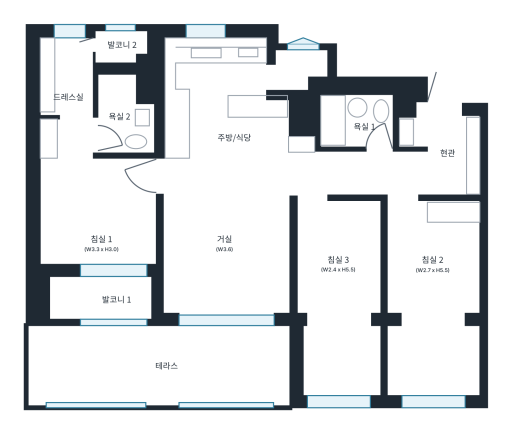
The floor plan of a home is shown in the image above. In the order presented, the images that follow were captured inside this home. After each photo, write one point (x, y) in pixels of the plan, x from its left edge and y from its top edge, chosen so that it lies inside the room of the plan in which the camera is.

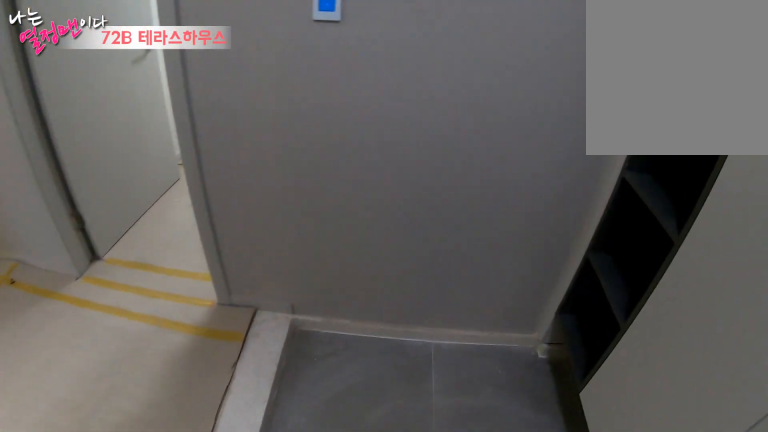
(450, 152)
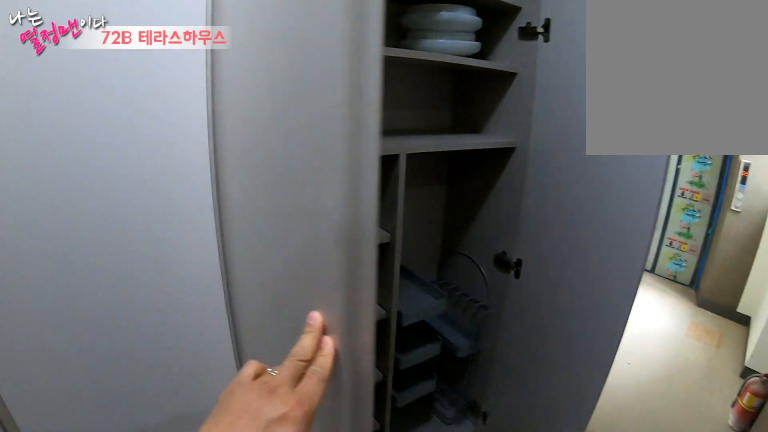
(450, 152)
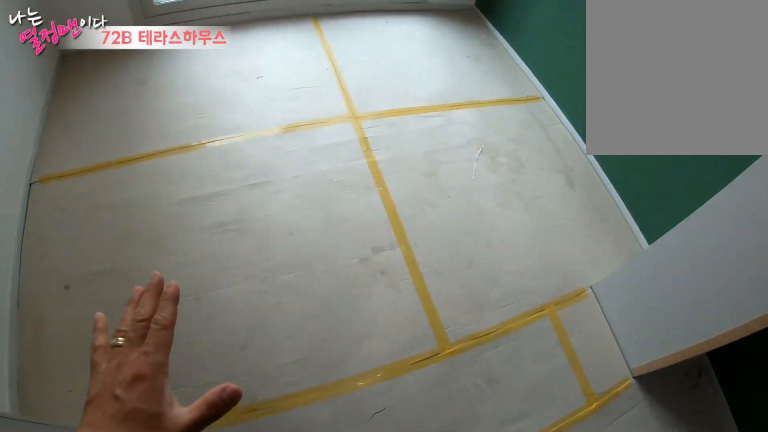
(434, 273)
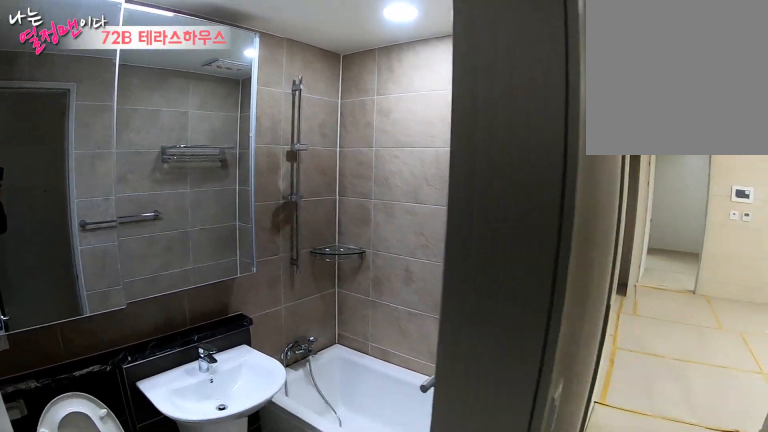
(360, 122)
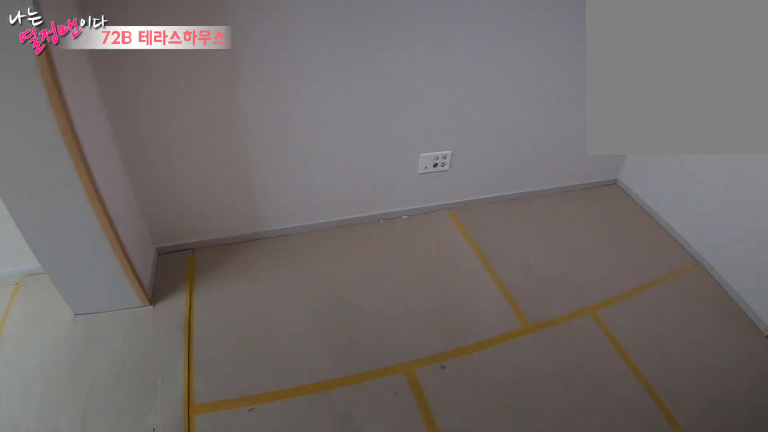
(340, 268)
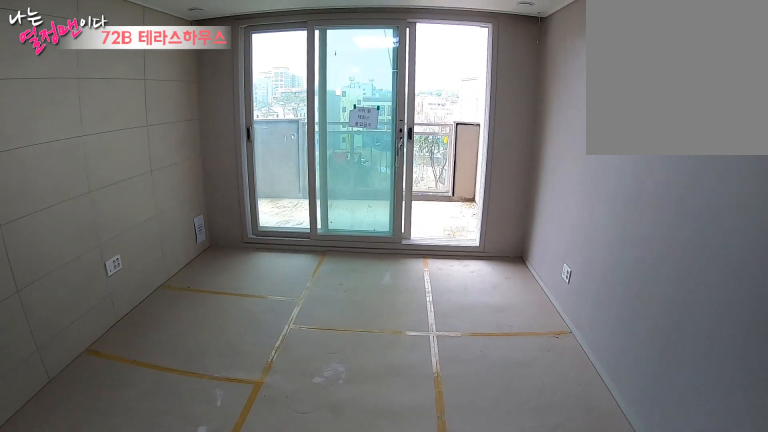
(222, 247)
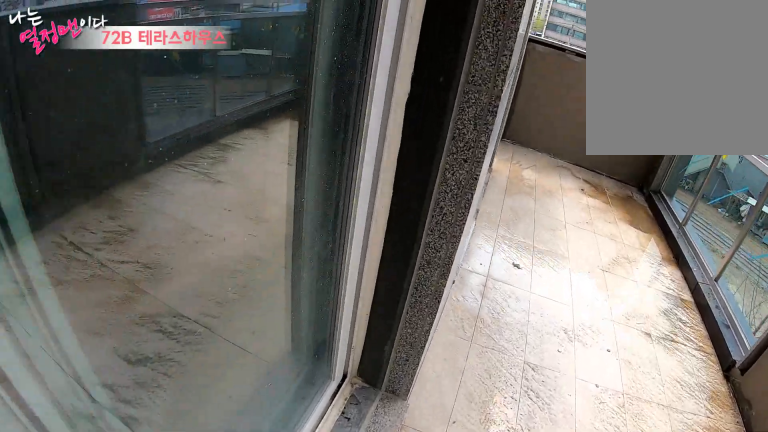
(163, 365)
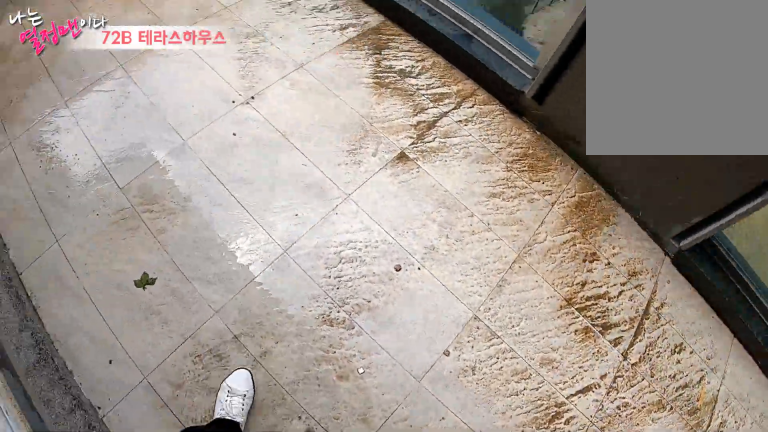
(164, 365)
